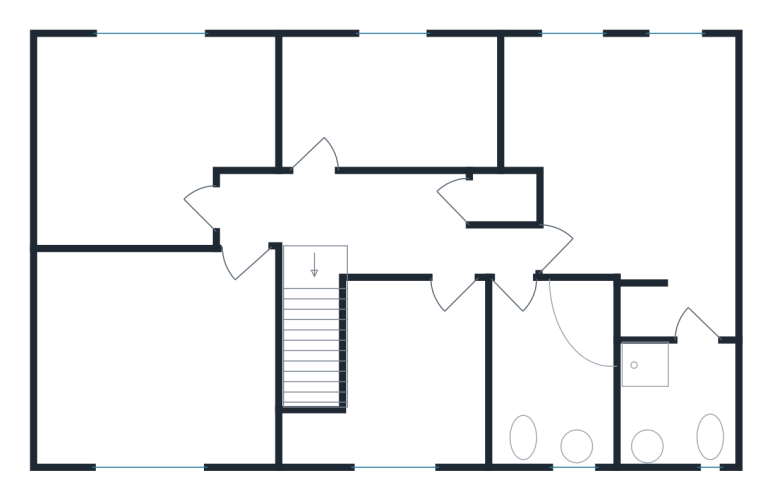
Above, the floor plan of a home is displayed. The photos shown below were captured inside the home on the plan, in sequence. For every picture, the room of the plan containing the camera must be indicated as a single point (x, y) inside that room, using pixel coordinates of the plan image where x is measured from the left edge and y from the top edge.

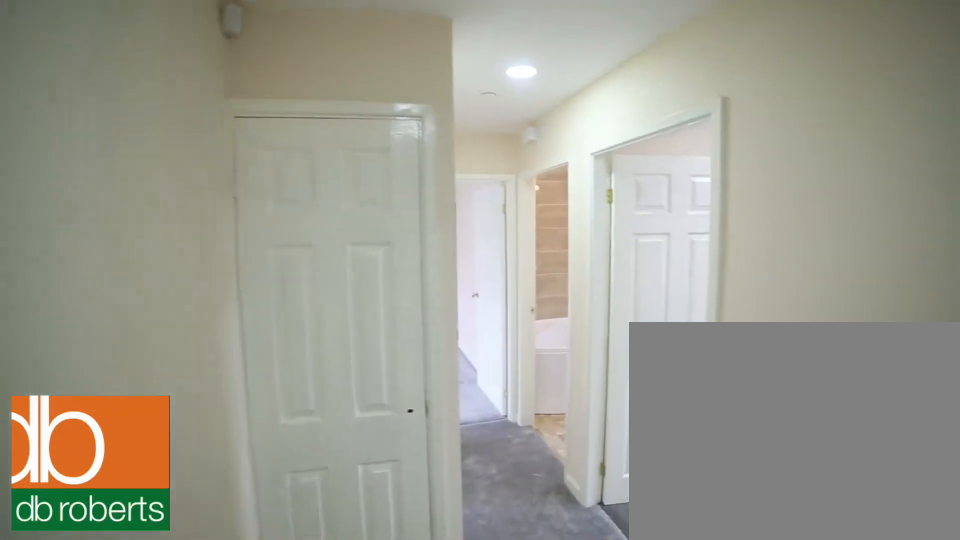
(373, 226)
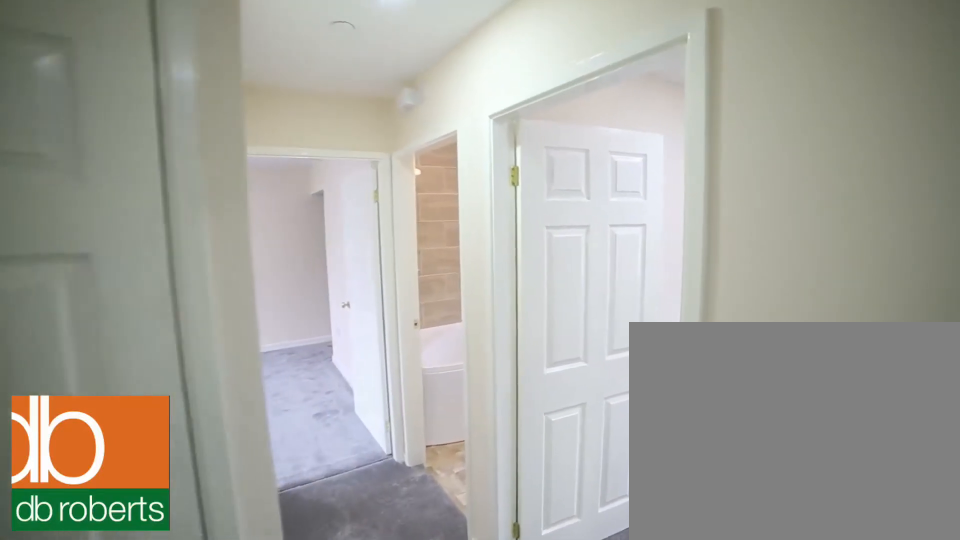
(373, 226)
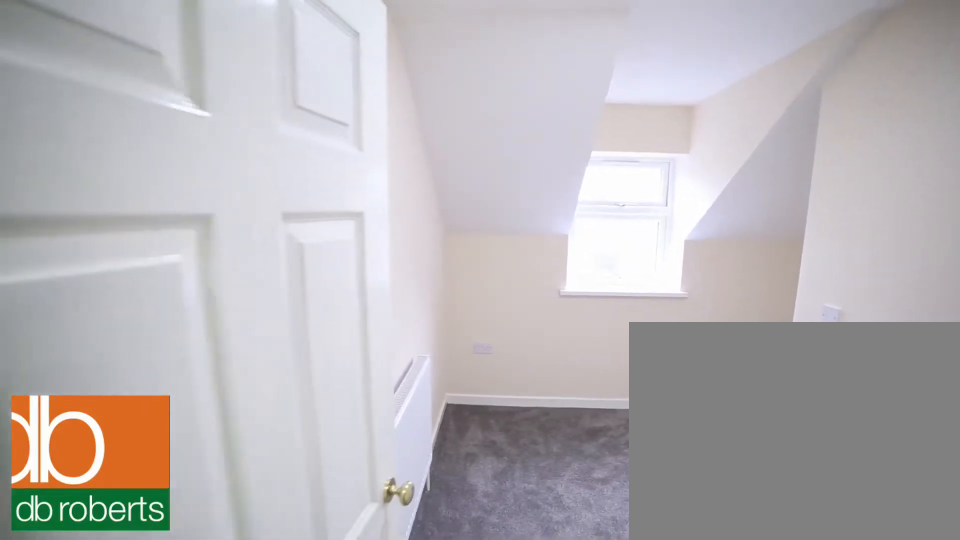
(403, 382)
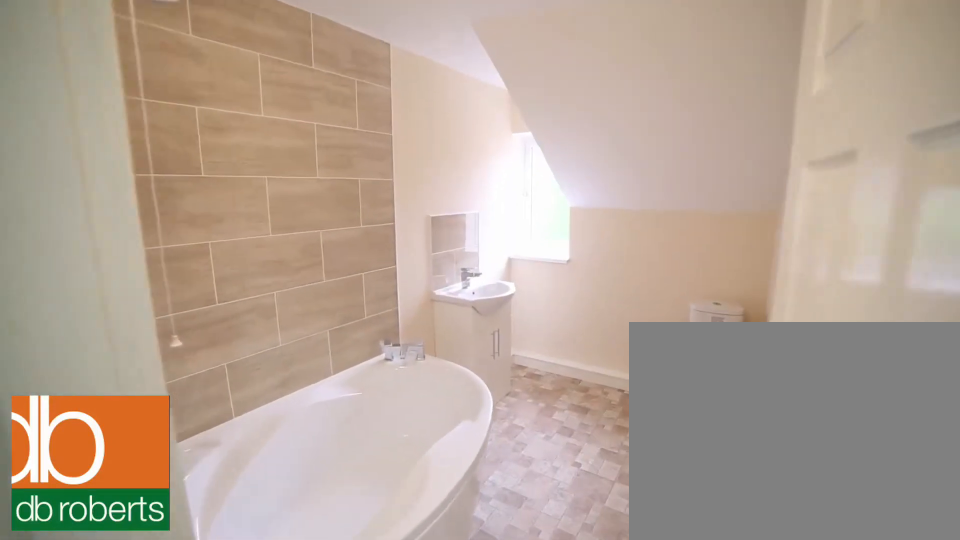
(554, 373)
